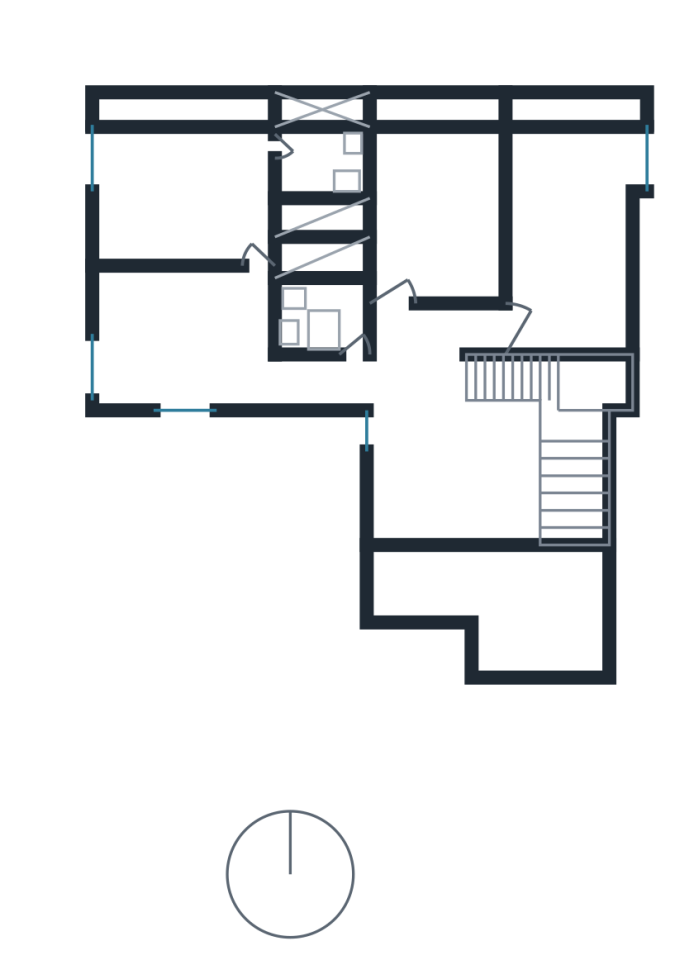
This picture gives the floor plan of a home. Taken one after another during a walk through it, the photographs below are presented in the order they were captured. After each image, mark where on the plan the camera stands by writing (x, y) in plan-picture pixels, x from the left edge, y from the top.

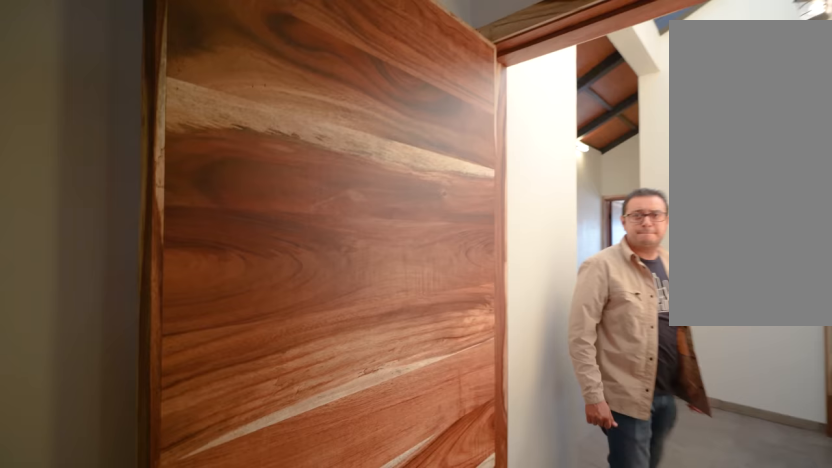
(578, 312)
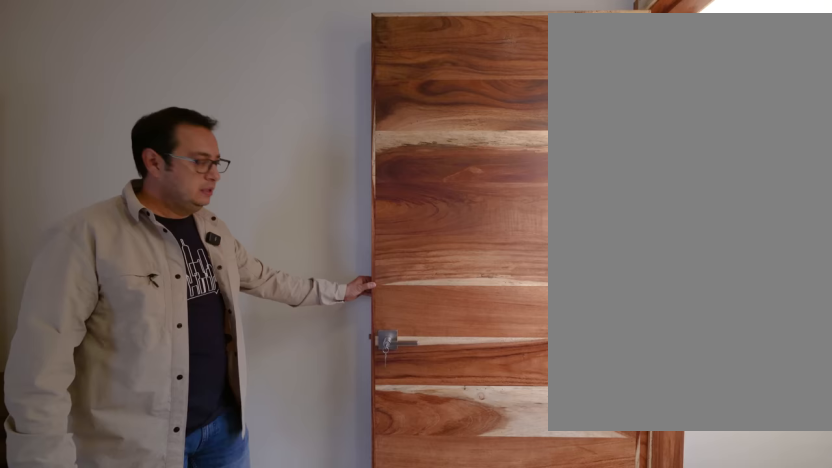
(545, 324)
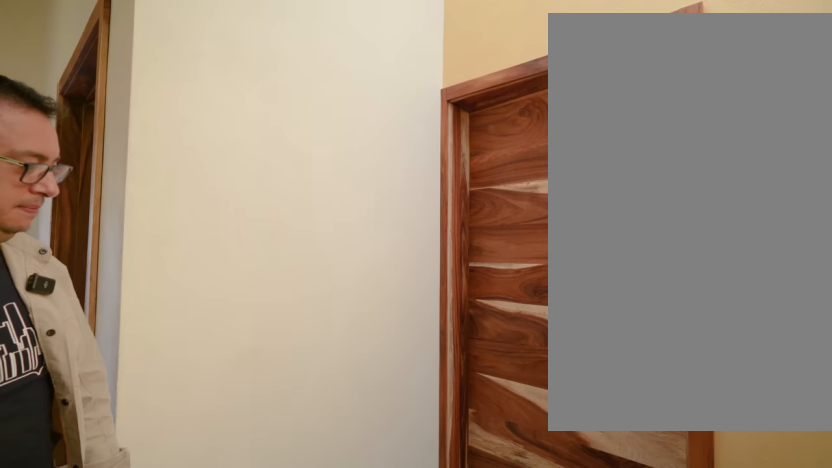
(460, 322)
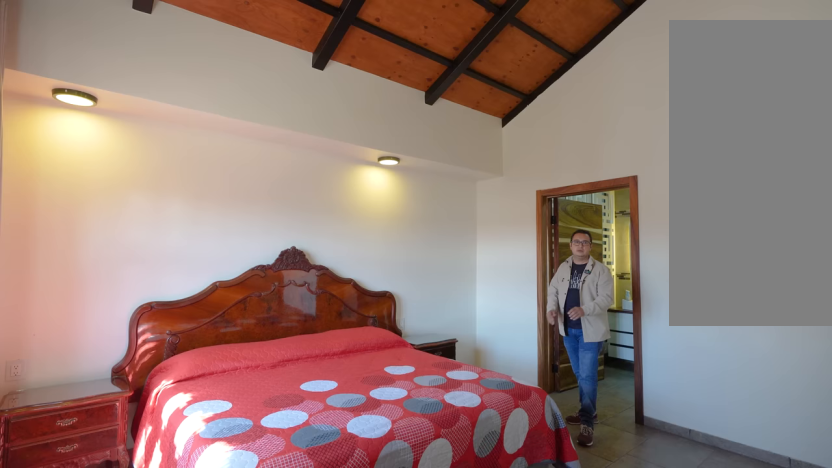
(236, 220)
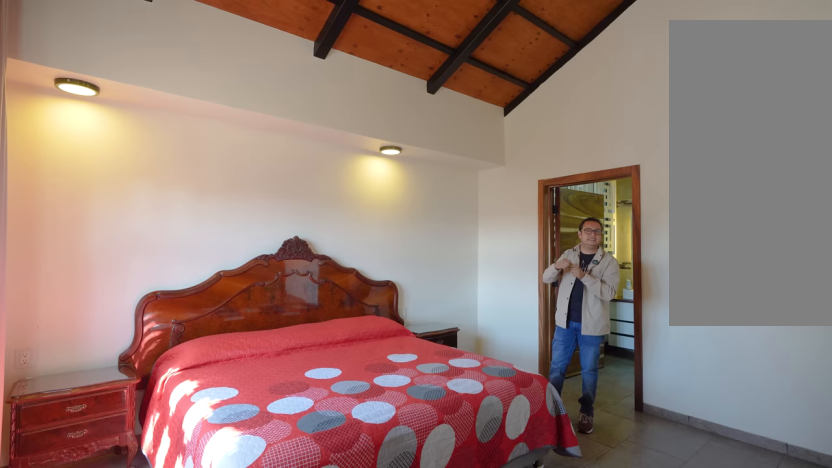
(188, 237)
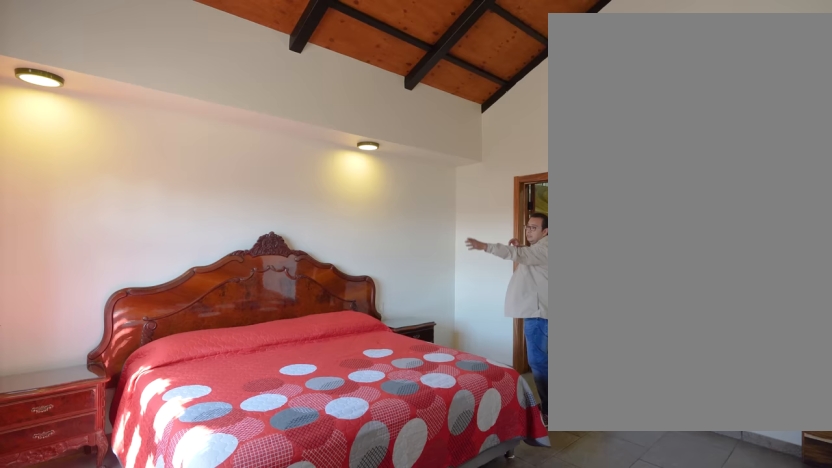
(188, 237)
